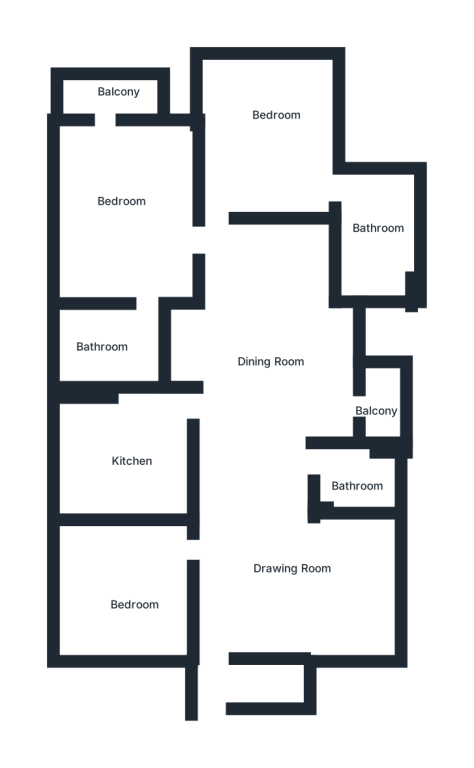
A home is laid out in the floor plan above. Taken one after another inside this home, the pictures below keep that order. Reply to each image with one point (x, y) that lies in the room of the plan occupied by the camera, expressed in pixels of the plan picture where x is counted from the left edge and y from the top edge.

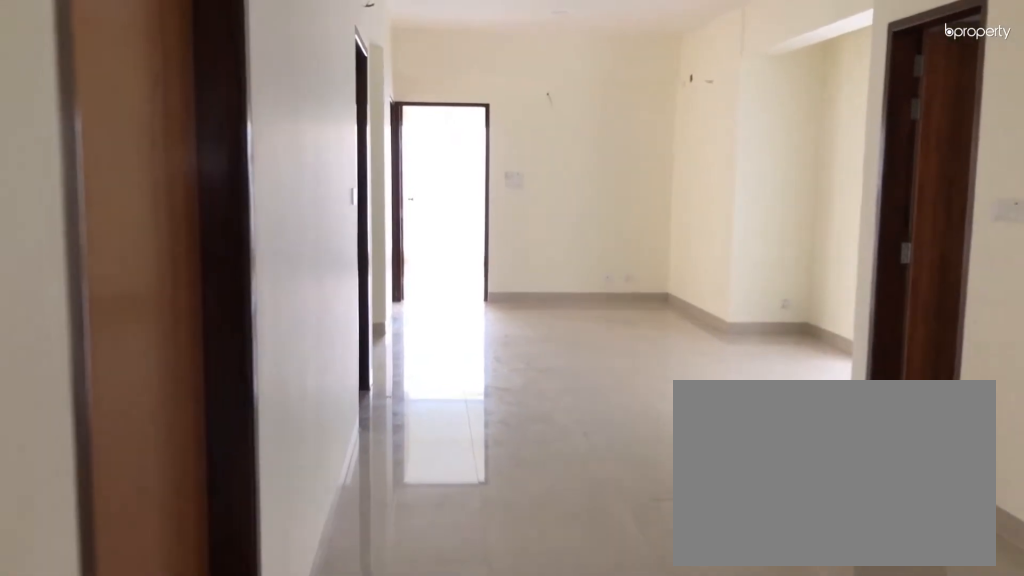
(258, 568)
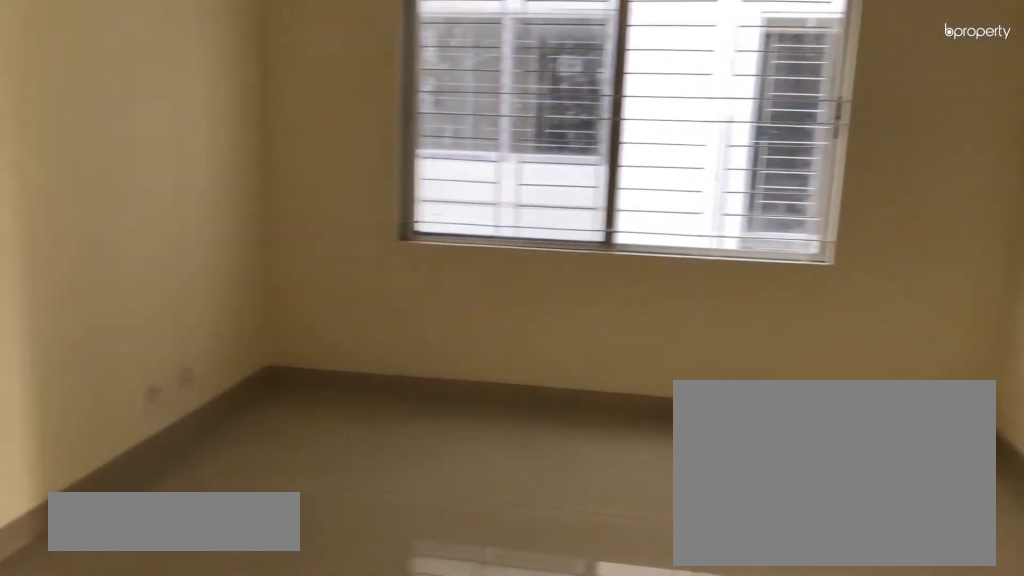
(258, 568)
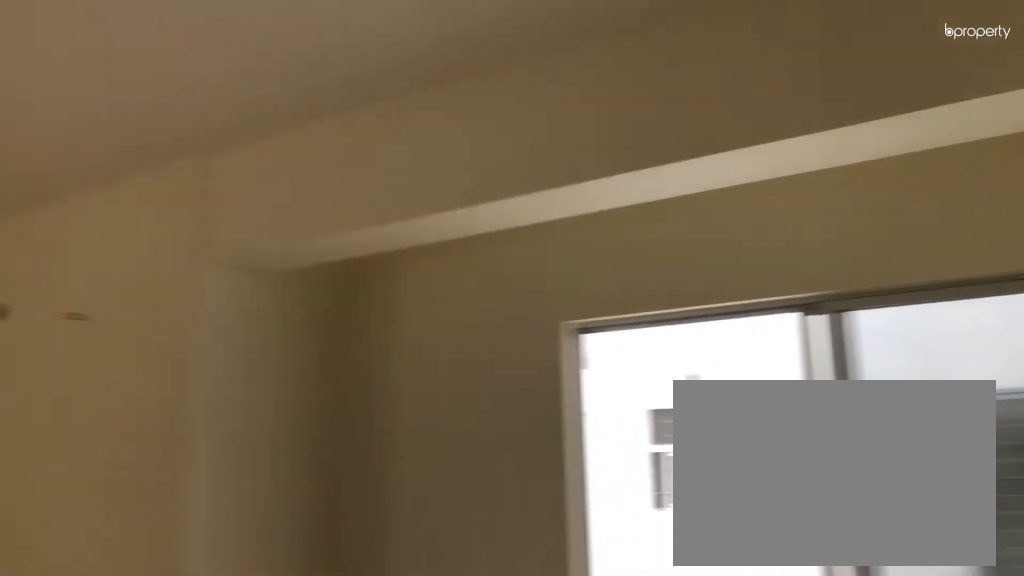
(258, 384)
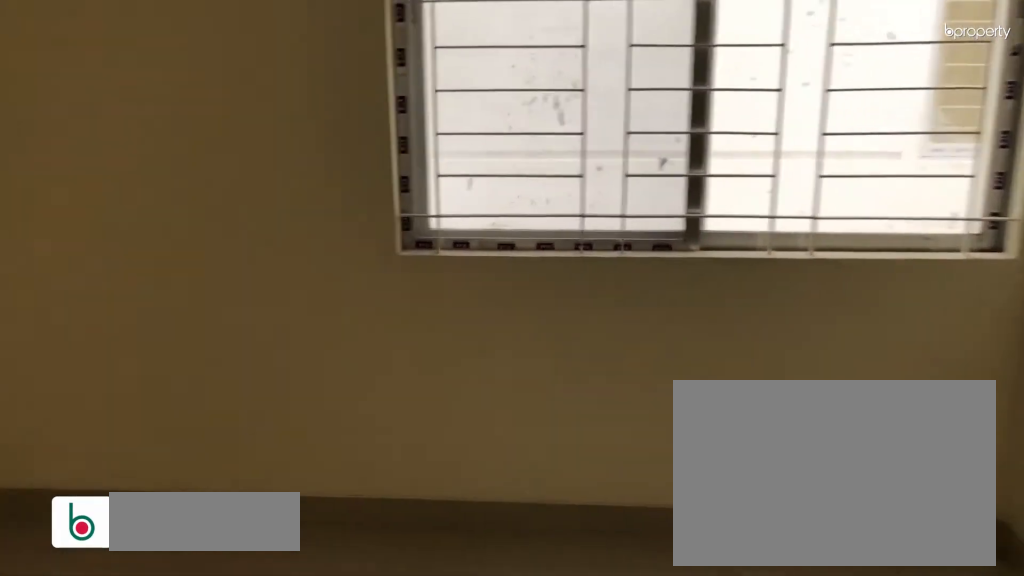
(141, 581)
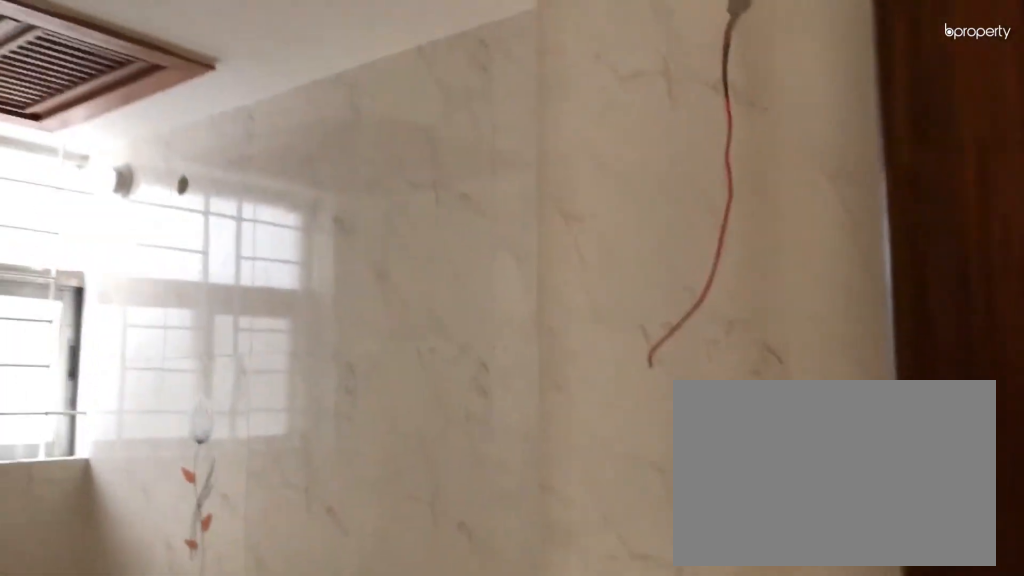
(360, 476)
